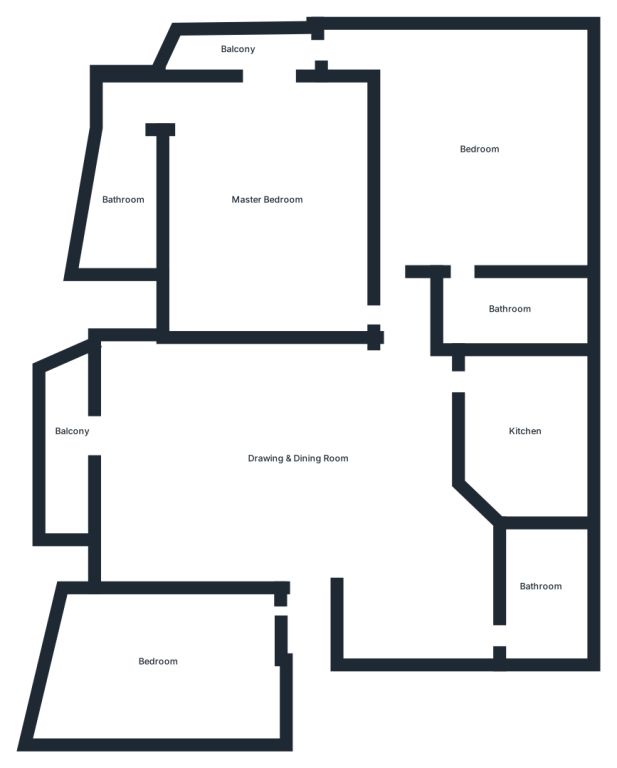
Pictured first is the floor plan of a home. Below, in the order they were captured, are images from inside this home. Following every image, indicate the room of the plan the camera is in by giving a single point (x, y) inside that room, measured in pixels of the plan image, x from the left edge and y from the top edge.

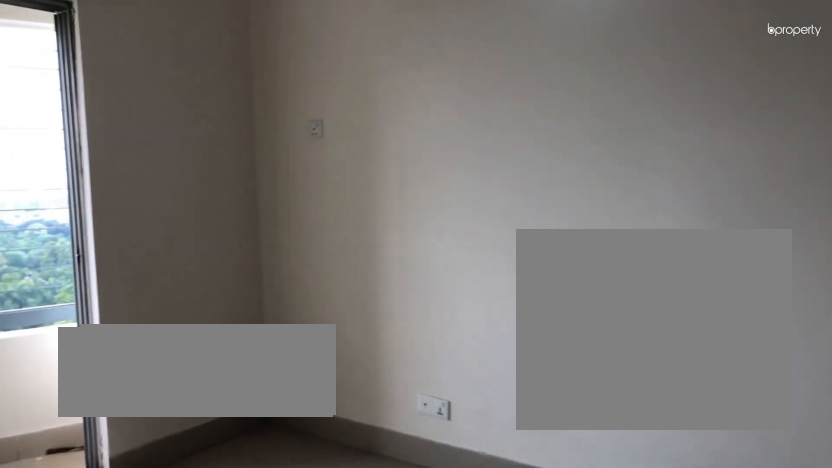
(297, 457)
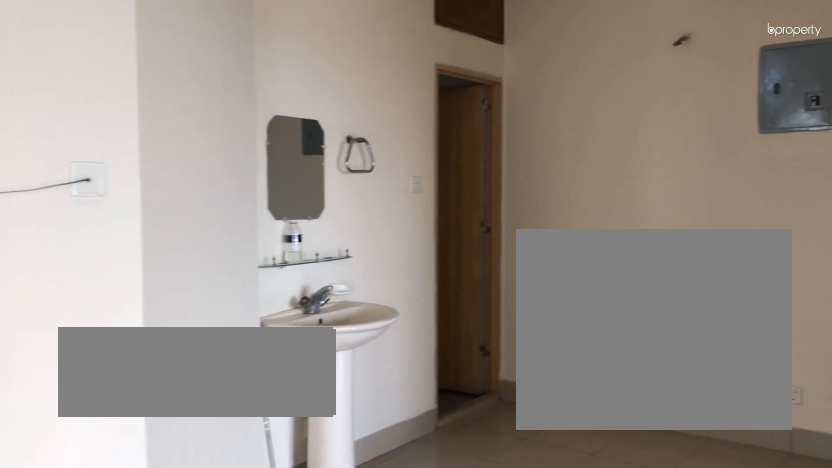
(297, 457)
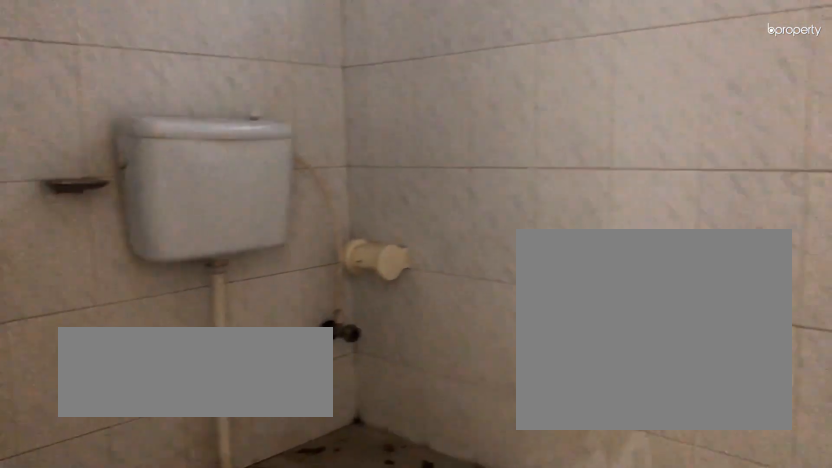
(538, 585)
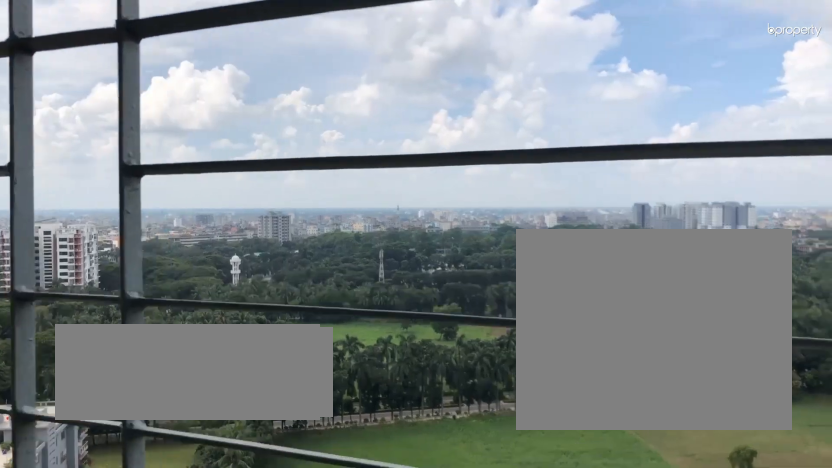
(70, 431)
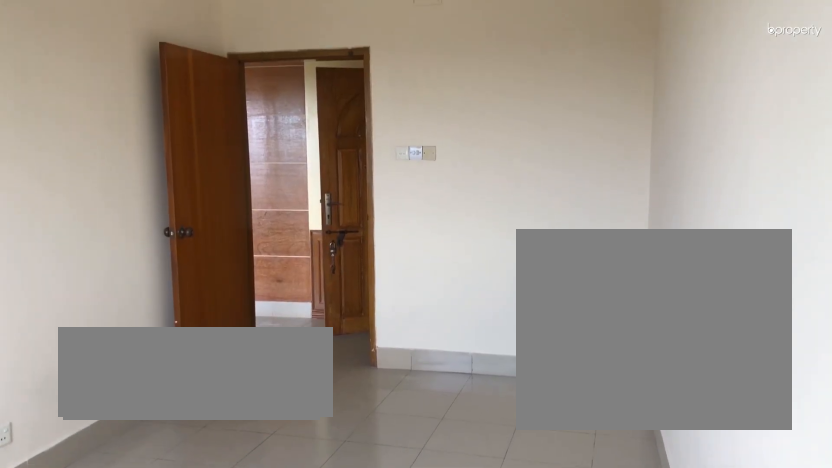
(158, 659)
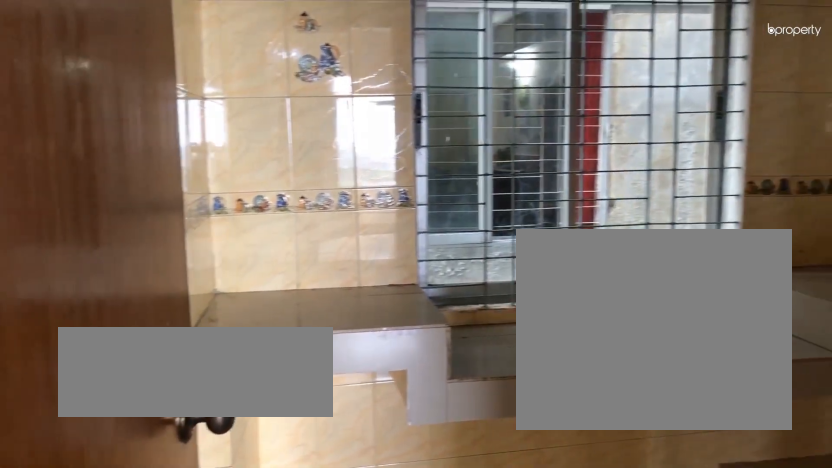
(524, 430)
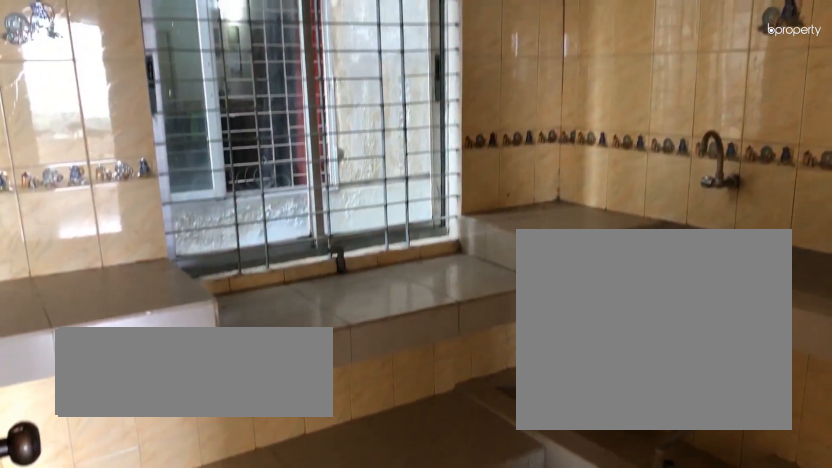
(524, 430)
